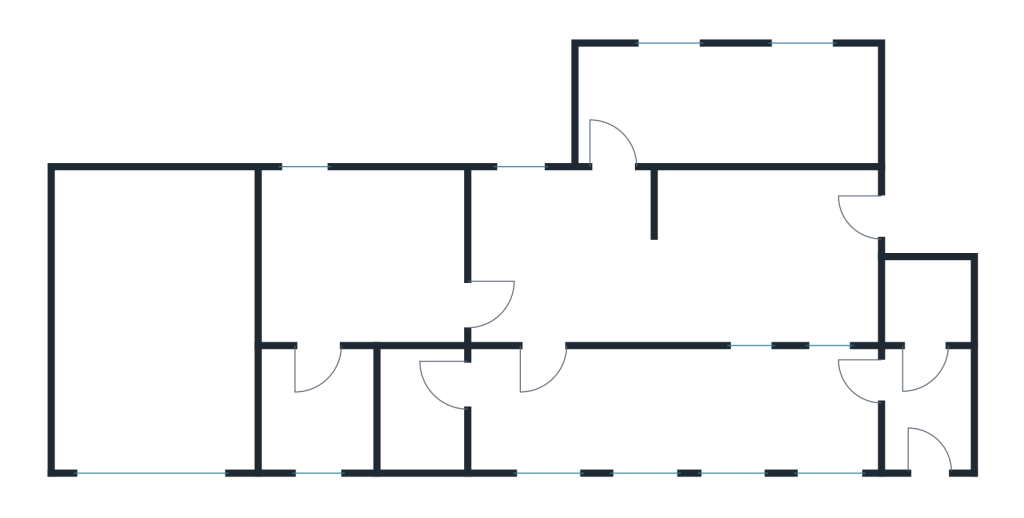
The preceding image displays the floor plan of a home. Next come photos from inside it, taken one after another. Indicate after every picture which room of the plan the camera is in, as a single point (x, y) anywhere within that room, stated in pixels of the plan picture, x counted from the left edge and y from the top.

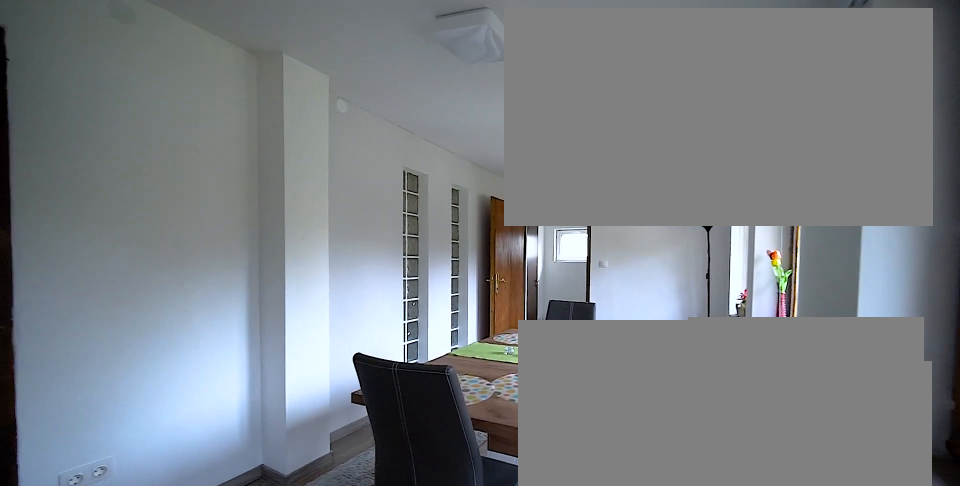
(666, 414)
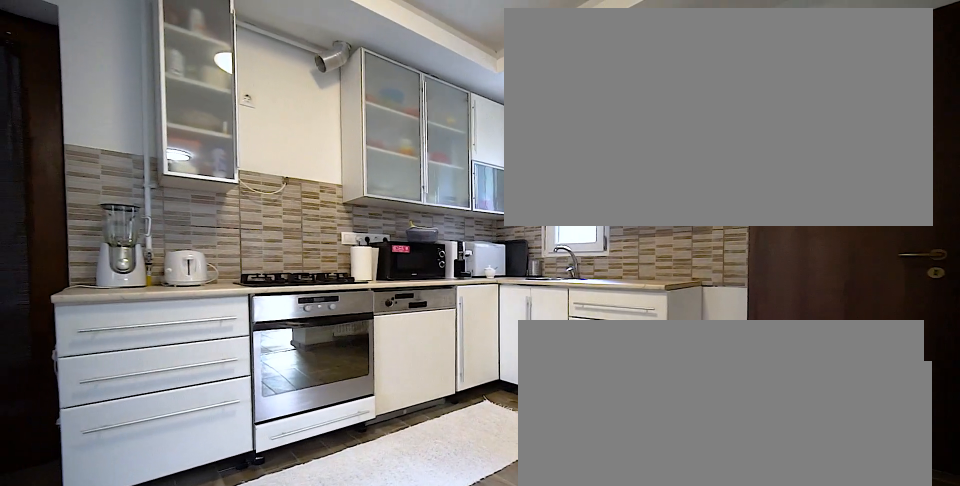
(666, 284)
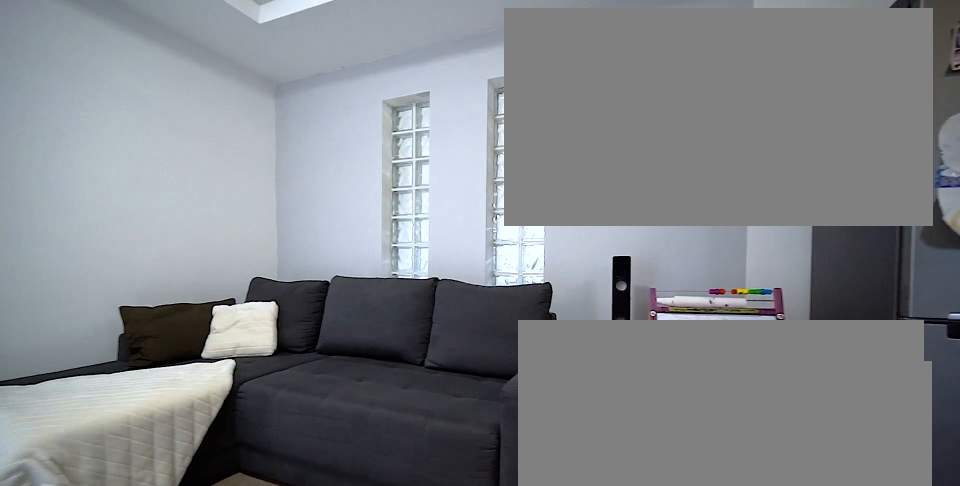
(666, 284)
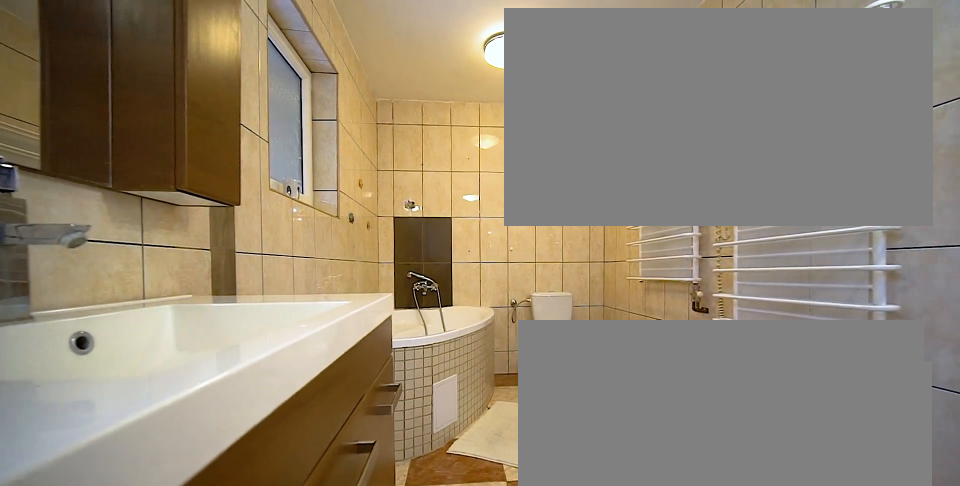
(730, 106)
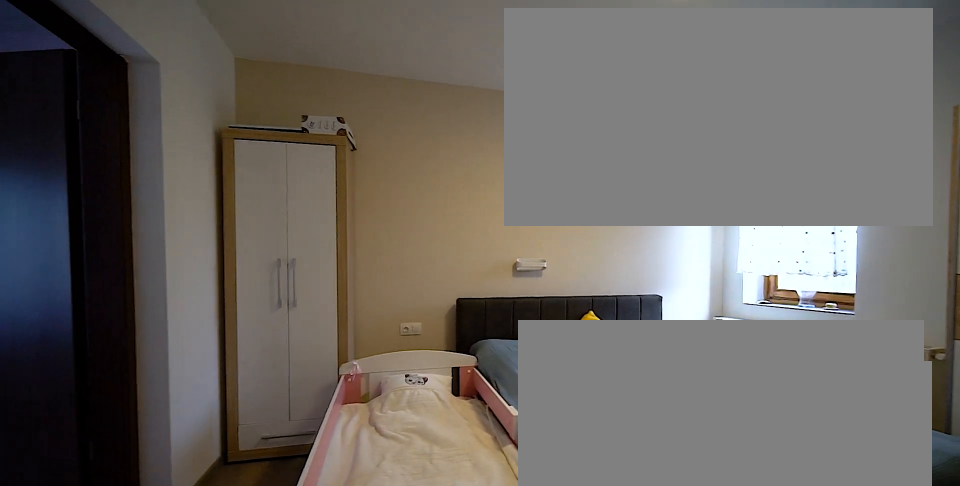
(367, 262)
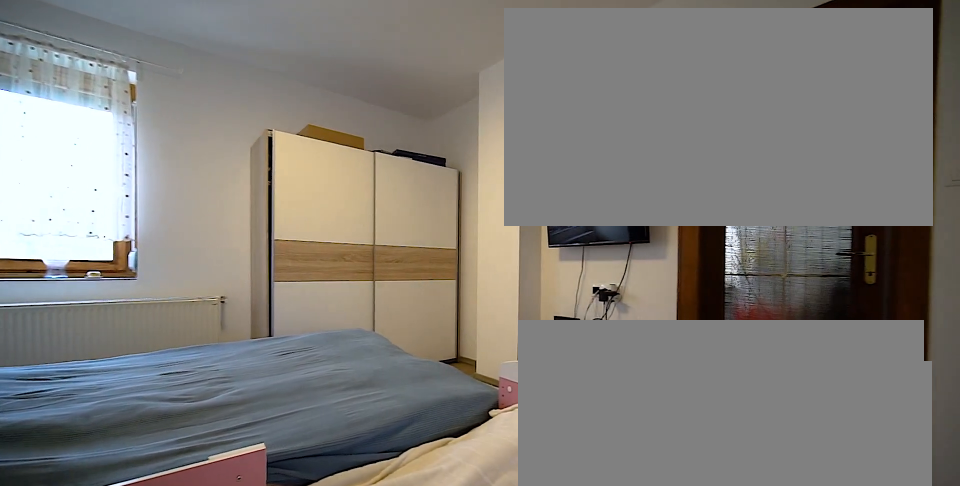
(367, 262)
